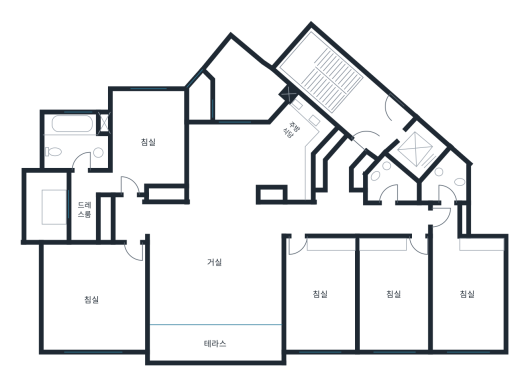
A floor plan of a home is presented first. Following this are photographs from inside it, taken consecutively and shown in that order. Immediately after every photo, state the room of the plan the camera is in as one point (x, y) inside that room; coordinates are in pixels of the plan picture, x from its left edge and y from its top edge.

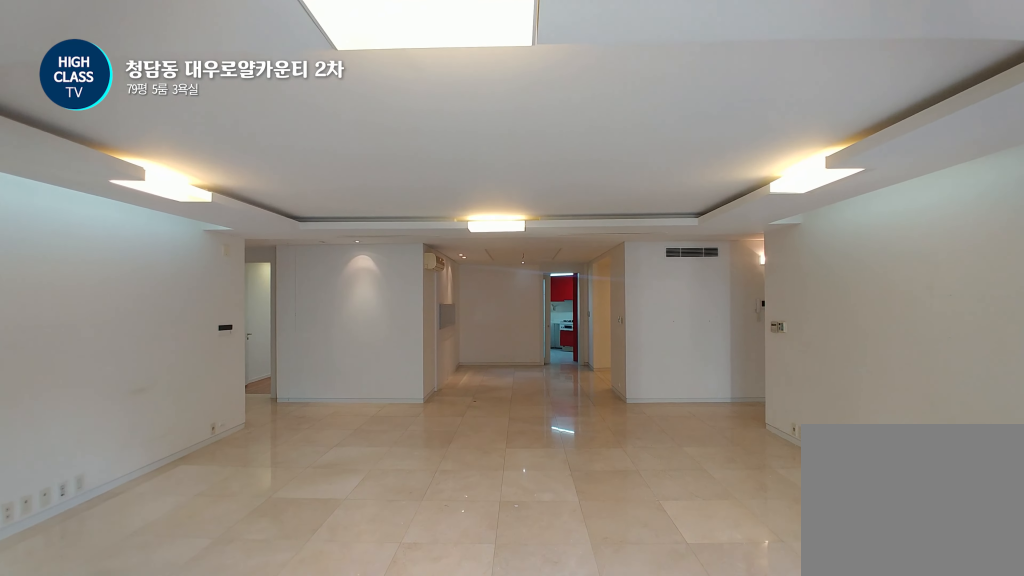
(215, 269)
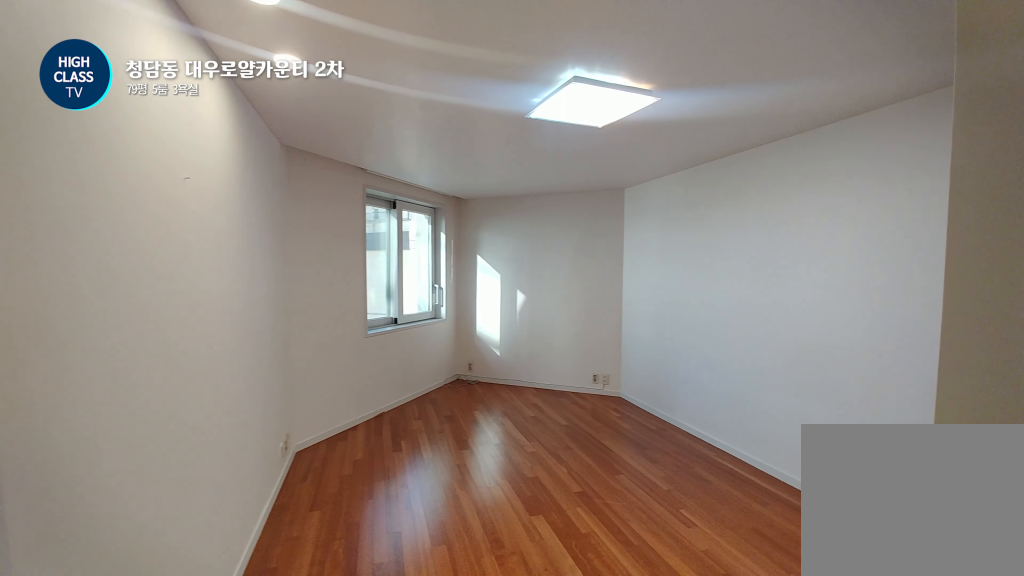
(148, 144)
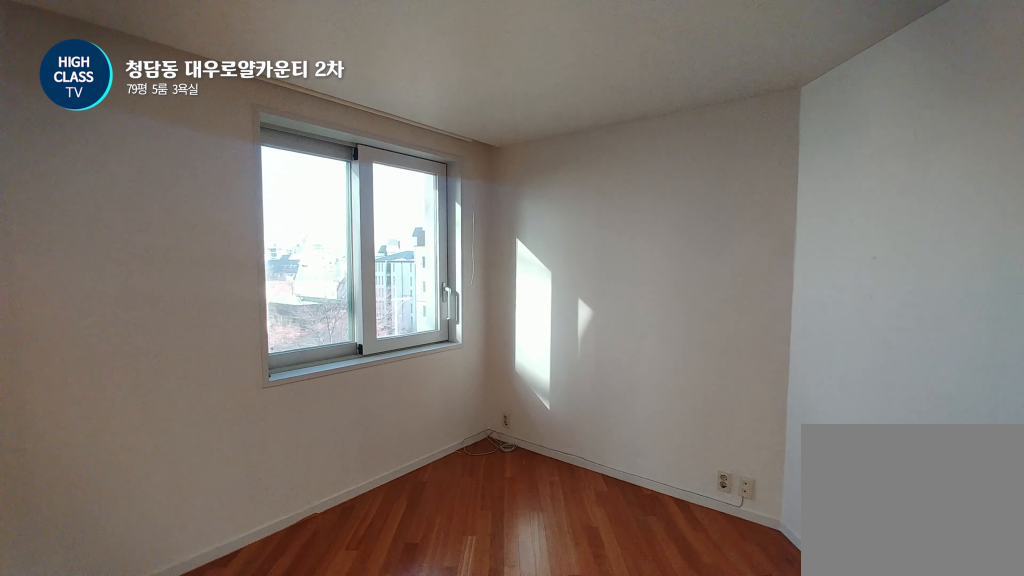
(148, 144)
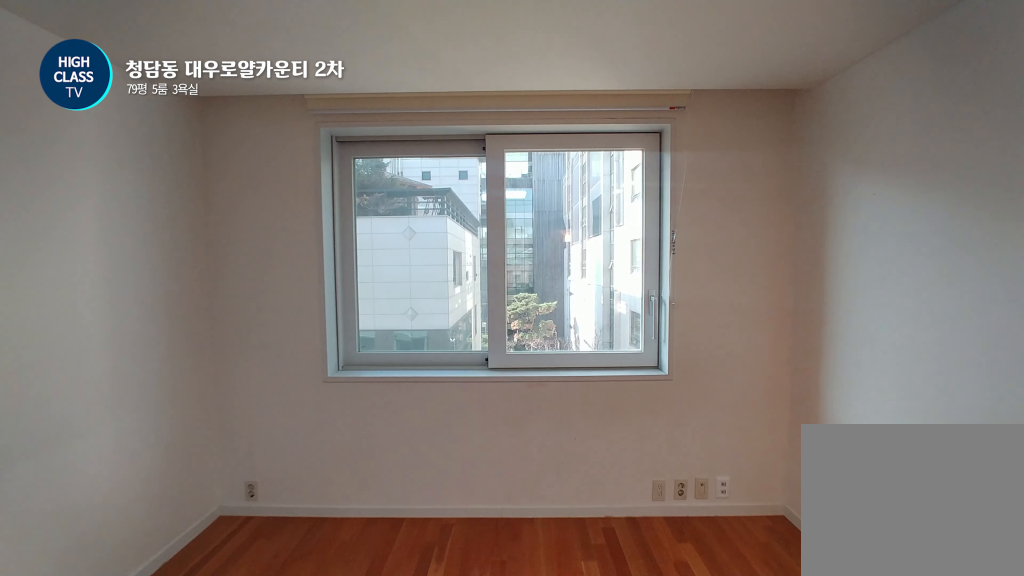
(320, 294)
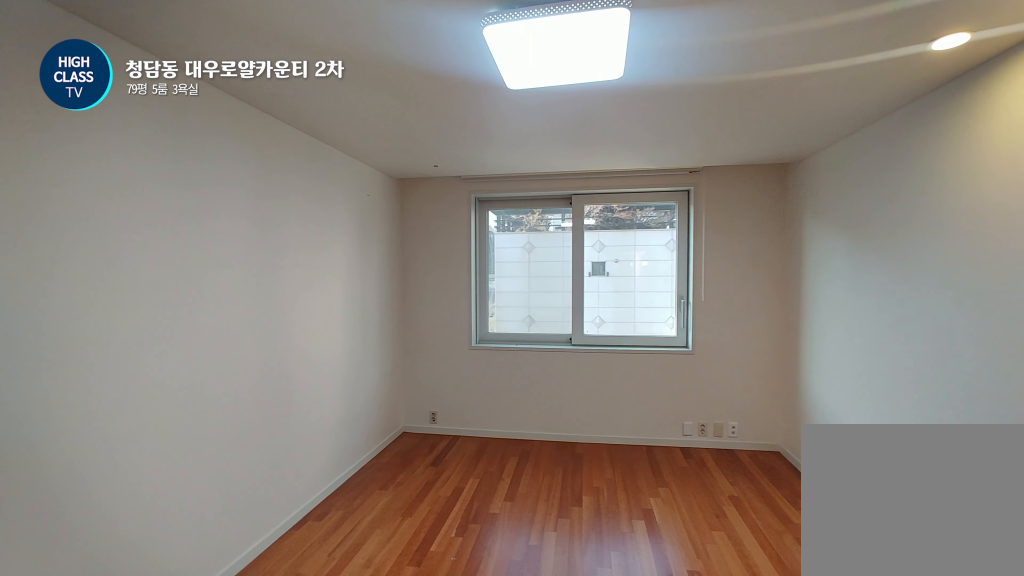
(464, 294)
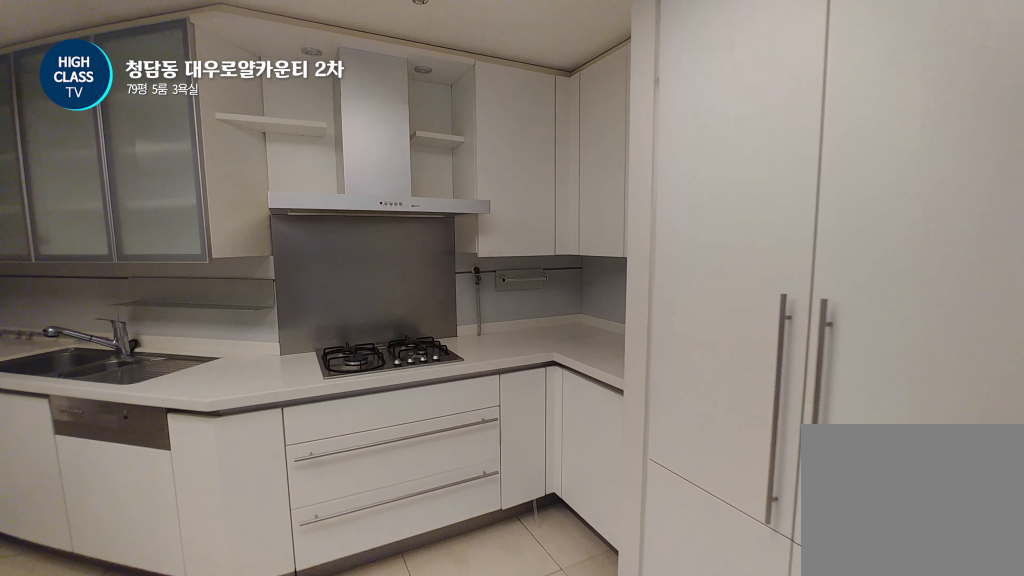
(257, 157)
